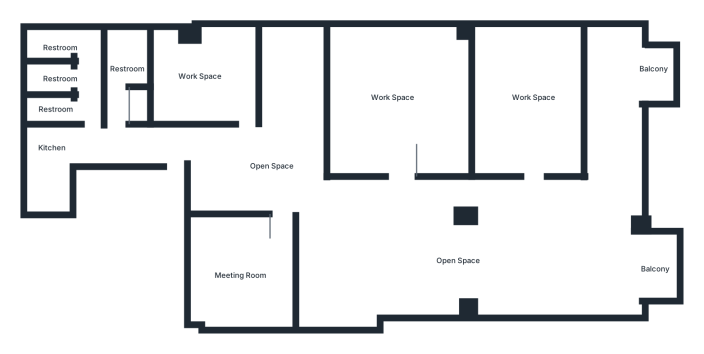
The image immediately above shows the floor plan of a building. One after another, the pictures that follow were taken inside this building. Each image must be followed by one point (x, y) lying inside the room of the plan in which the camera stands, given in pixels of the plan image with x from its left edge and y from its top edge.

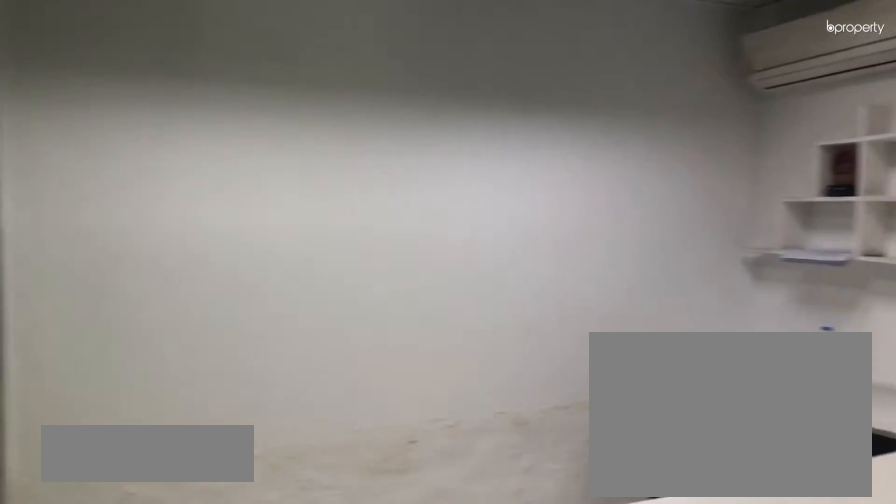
(210, 77)
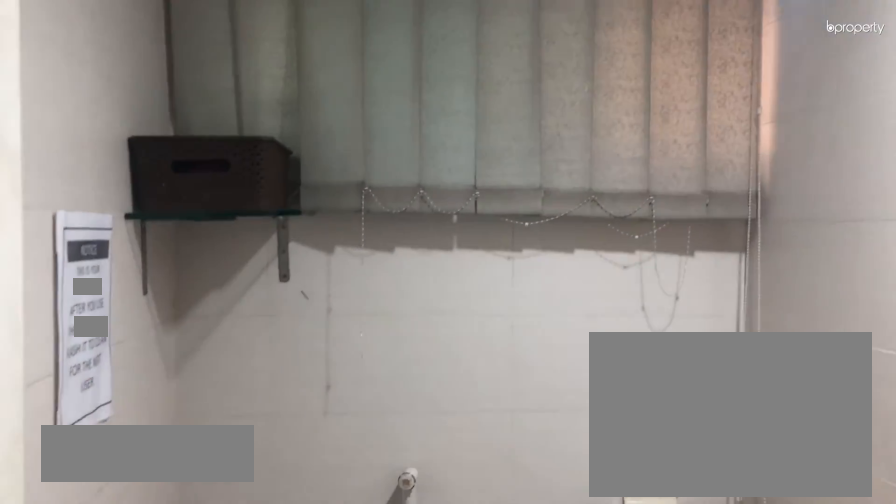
(120, 66)
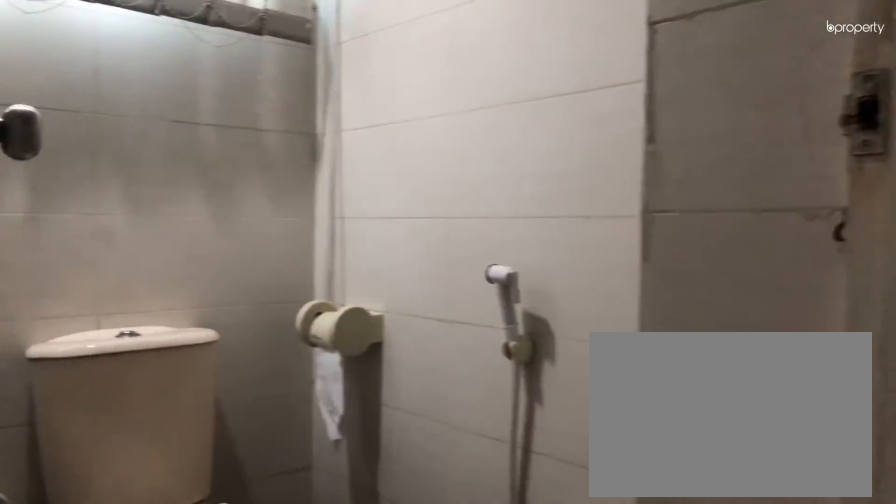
(67, 44)
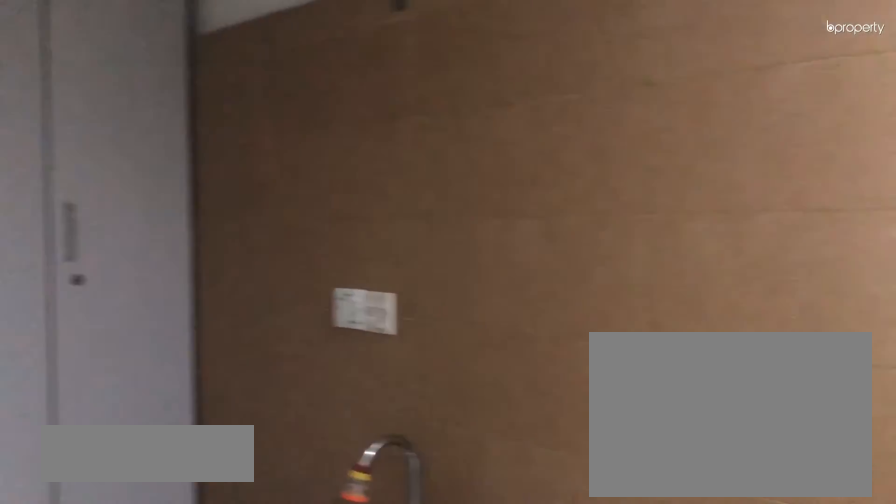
(47, 184)
